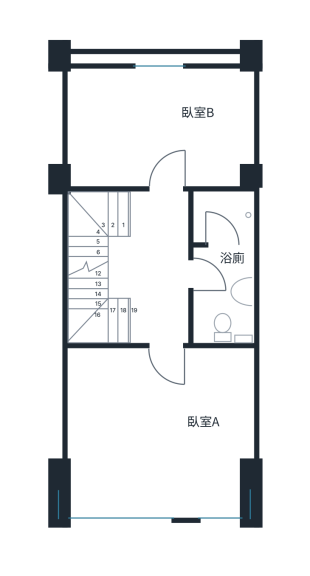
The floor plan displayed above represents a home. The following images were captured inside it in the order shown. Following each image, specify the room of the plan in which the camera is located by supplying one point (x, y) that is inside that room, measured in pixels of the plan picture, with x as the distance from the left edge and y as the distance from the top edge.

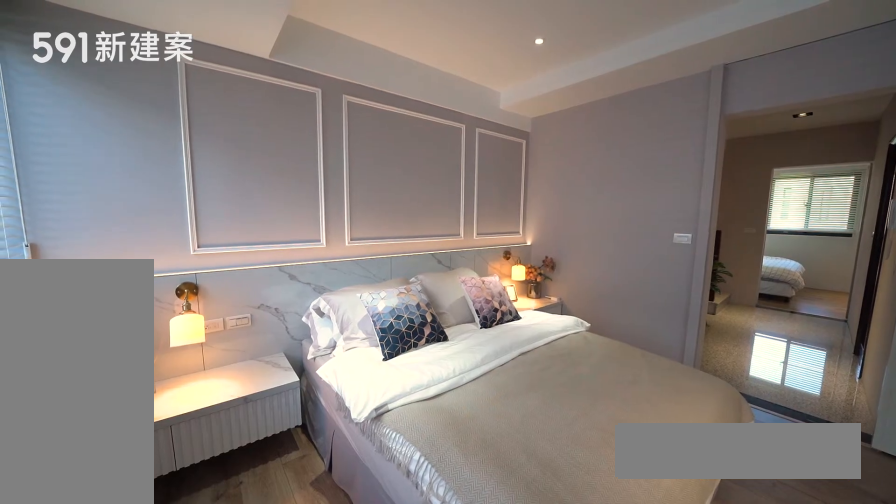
(160, 433)
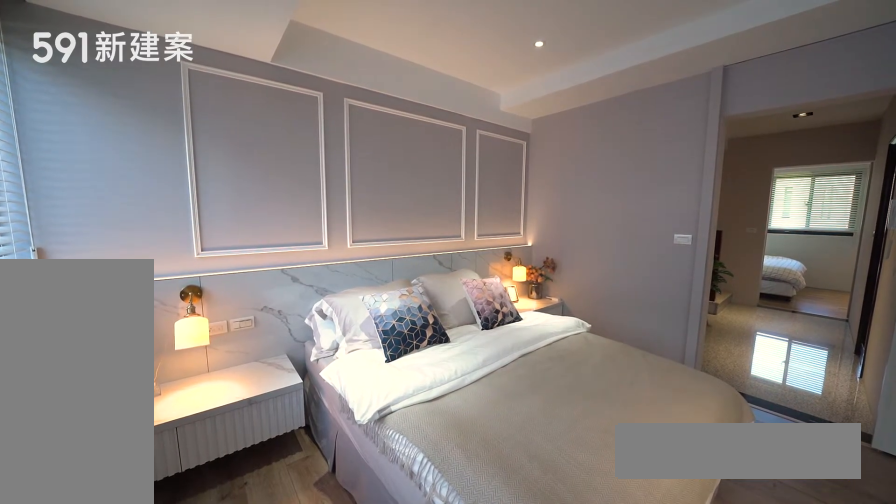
(160, 433)
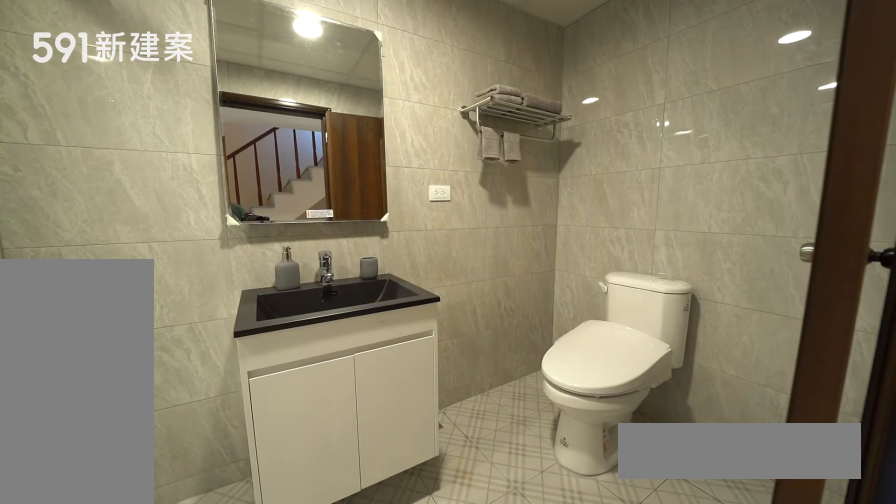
(221, 267)
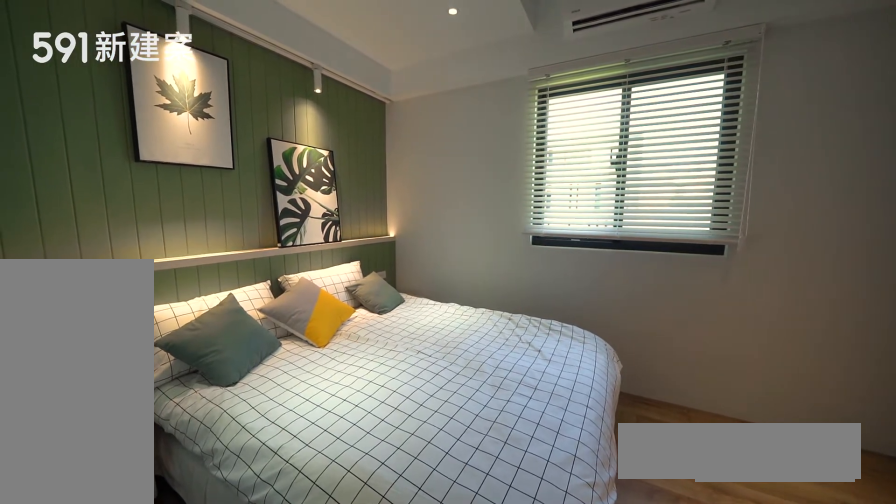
(160, 127)
